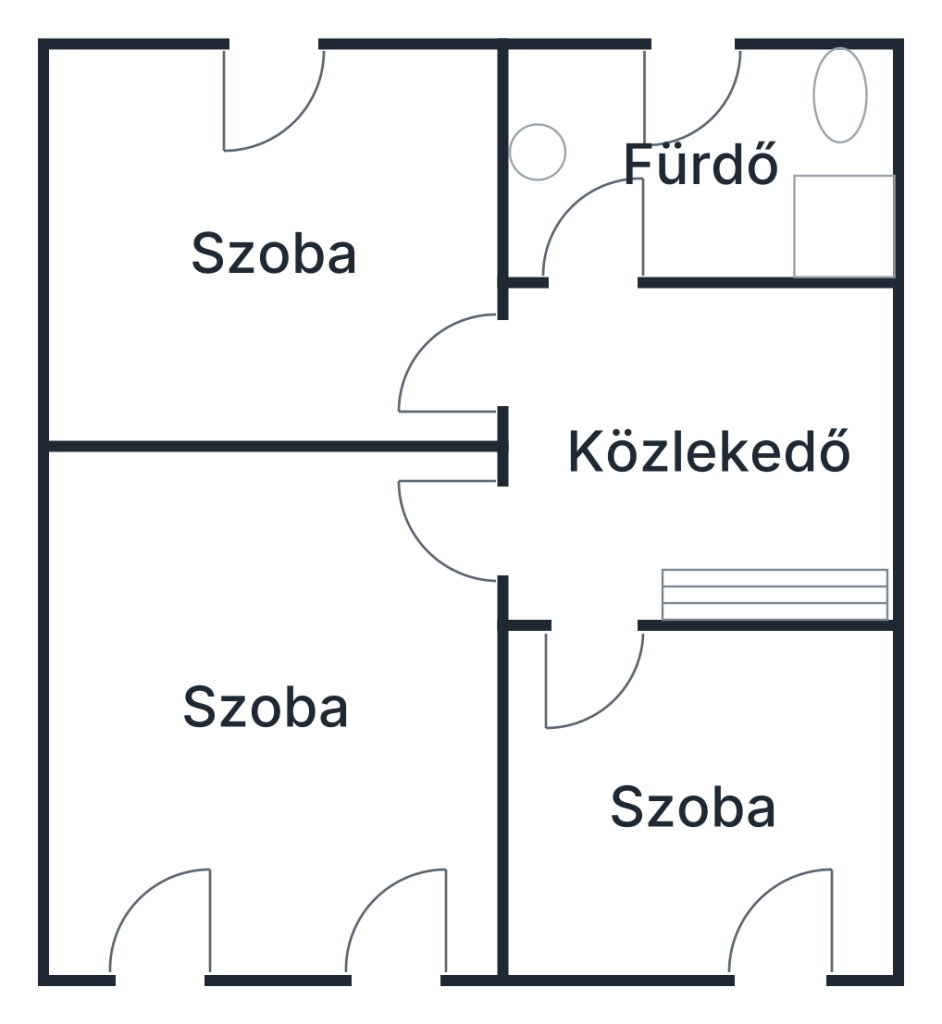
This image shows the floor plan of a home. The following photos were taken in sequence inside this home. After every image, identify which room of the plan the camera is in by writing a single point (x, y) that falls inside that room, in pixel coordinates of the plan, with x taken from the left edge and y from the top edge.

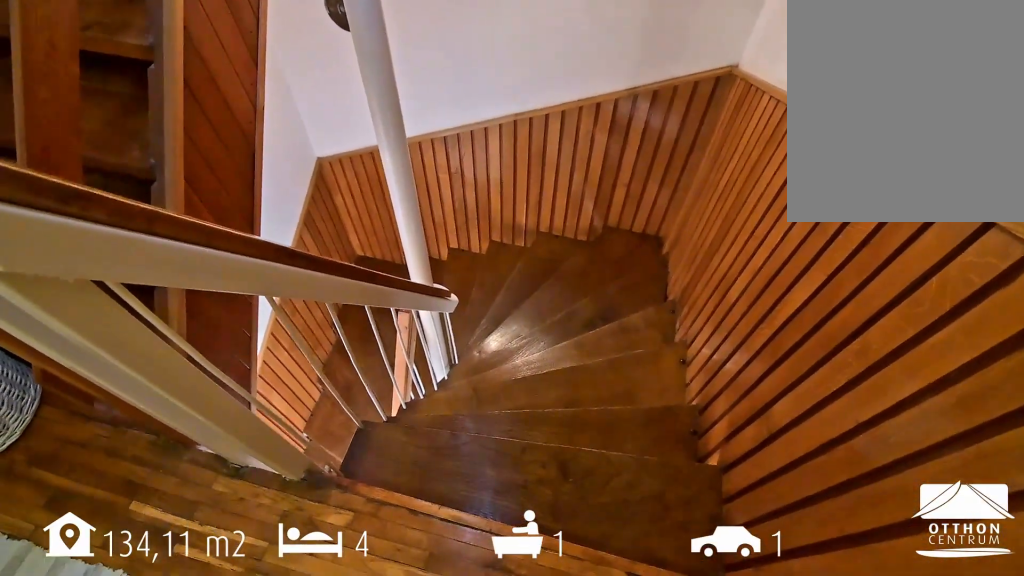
(699, 455)
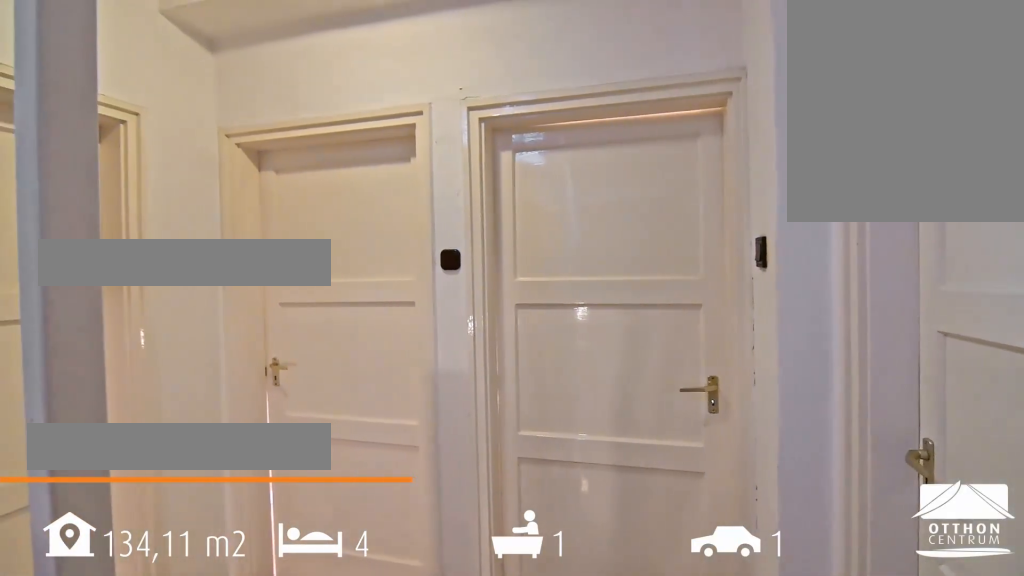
(699, 454)
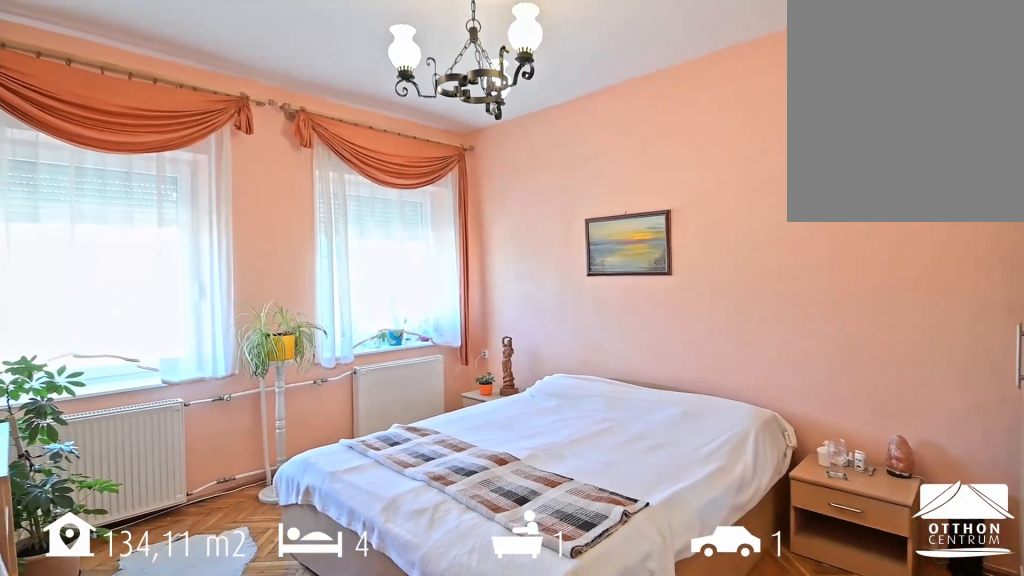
(274, 723)
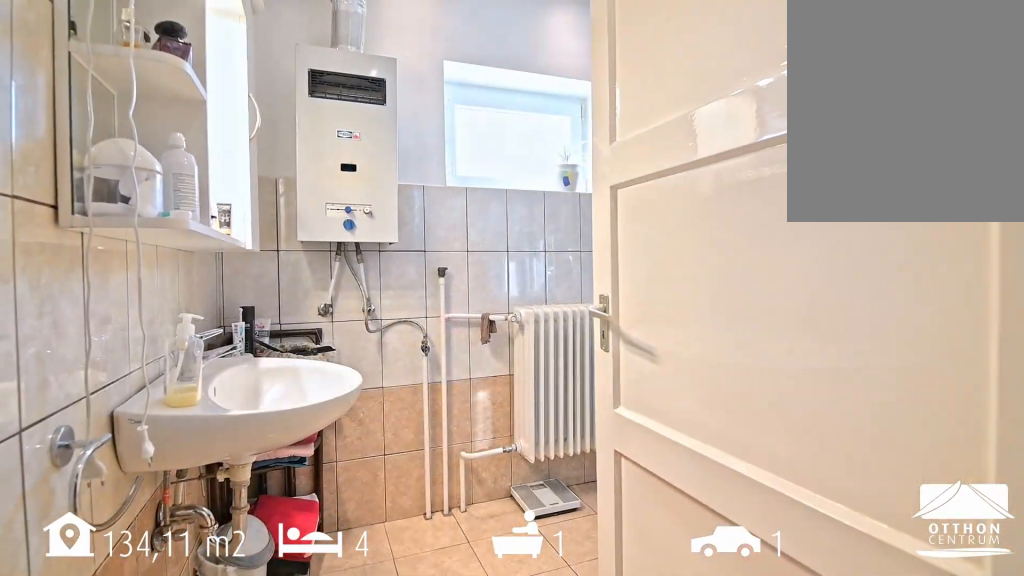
(690, 168)
